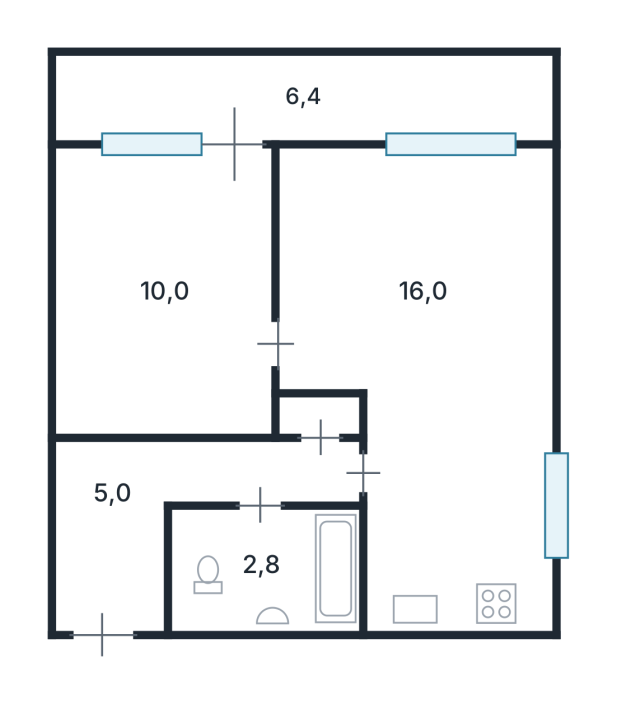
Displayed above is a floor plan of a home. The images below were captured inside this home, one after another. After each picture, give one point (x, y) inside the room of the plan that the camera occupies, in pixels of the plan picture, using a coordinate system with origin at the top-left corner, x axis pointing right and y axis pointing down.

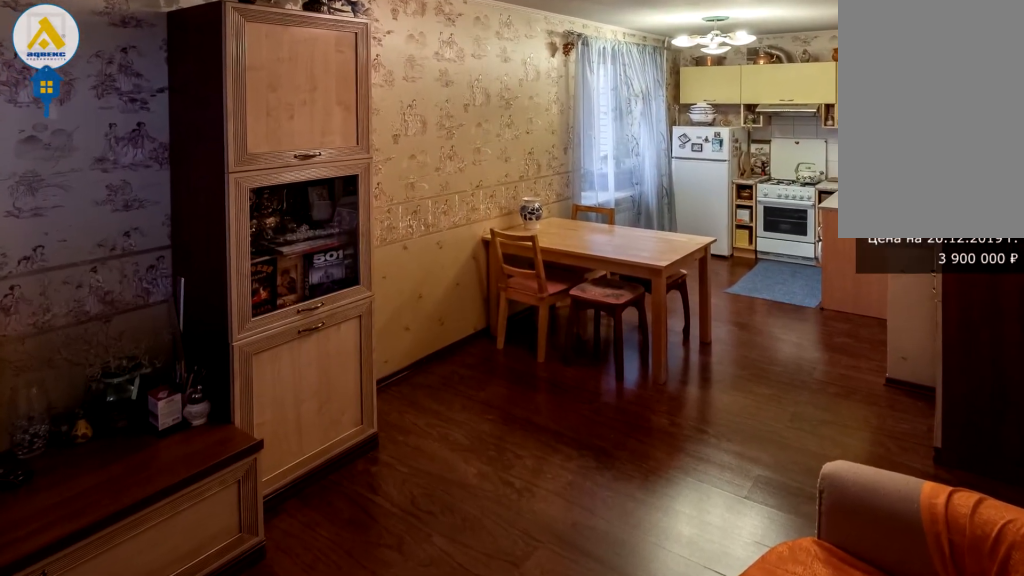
(429, 293)
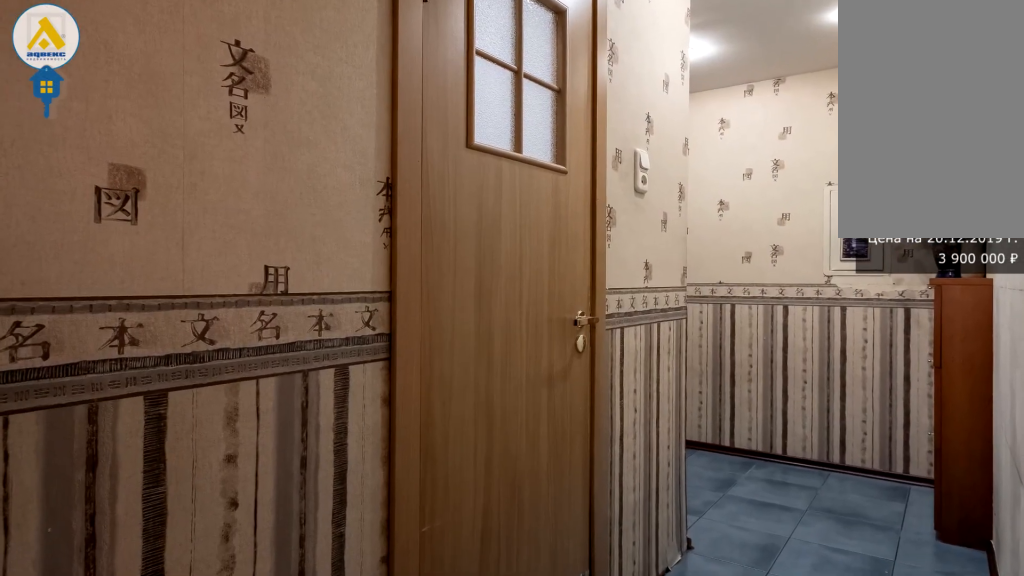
(110, 512)
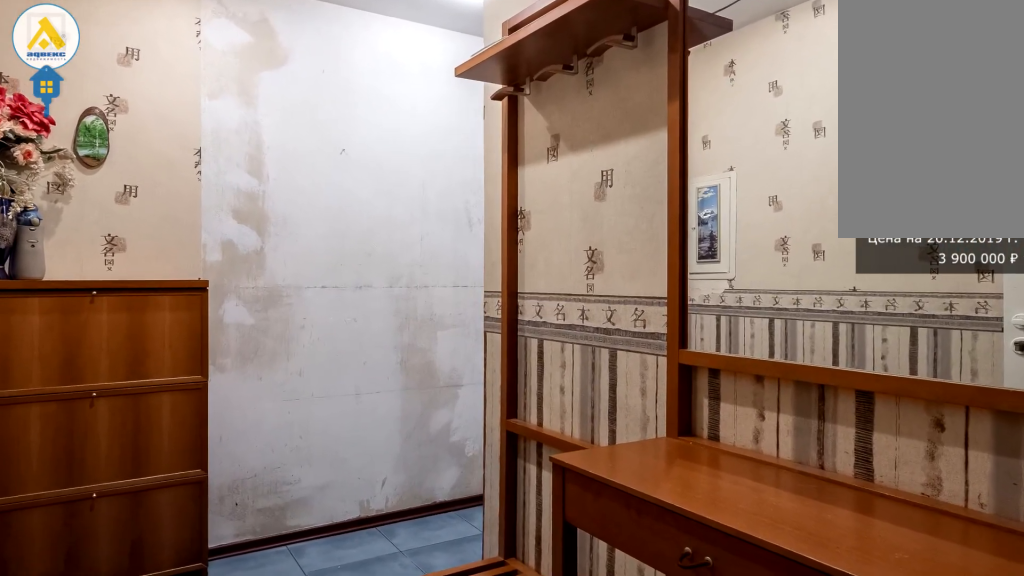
(110, 512)
